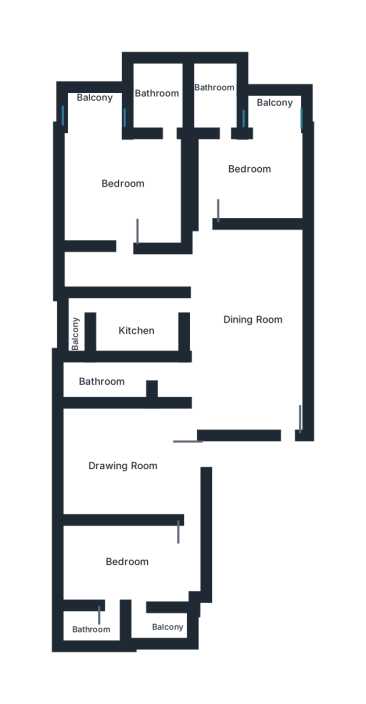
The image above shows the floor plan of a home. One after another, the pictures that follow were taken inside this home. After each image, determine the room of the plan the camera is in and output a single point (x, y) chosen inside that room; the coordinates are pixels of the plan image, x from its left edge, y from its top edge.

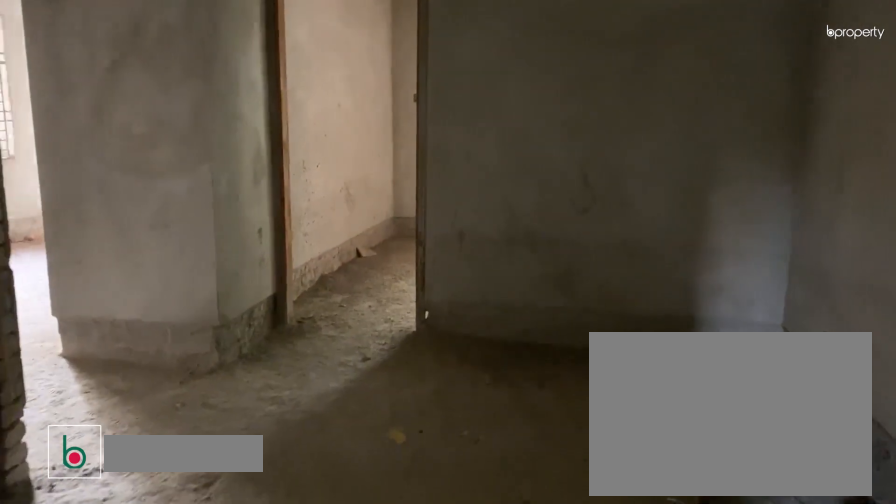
(252, 319)
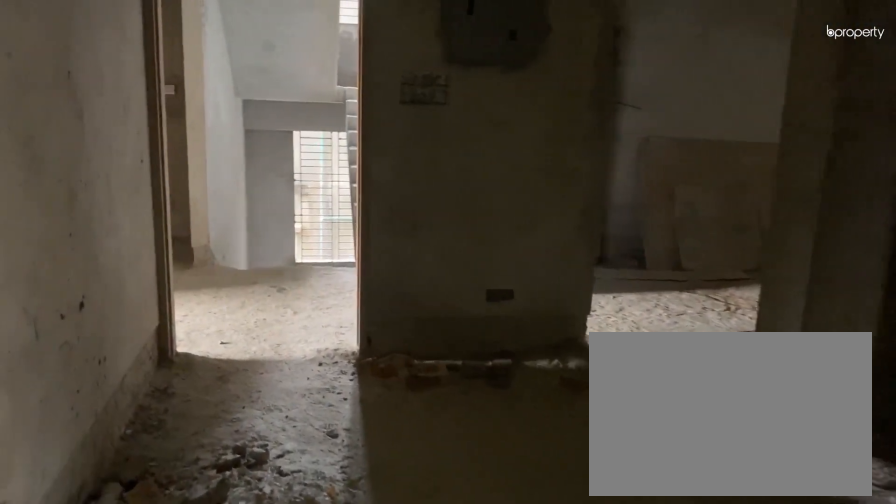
(252, 319)
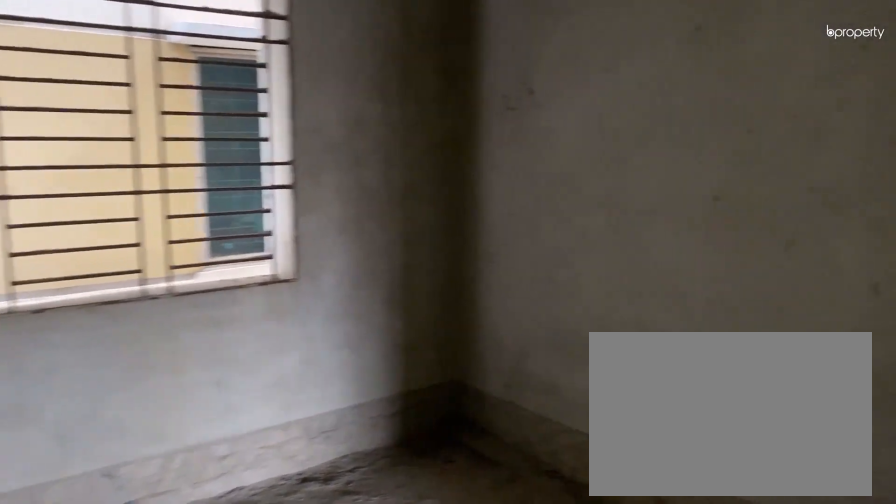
(118, 461)
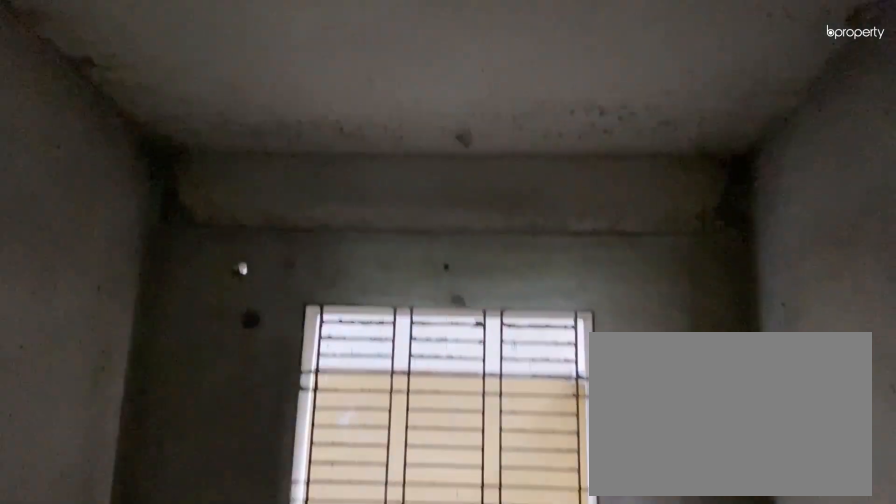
(118, 461)
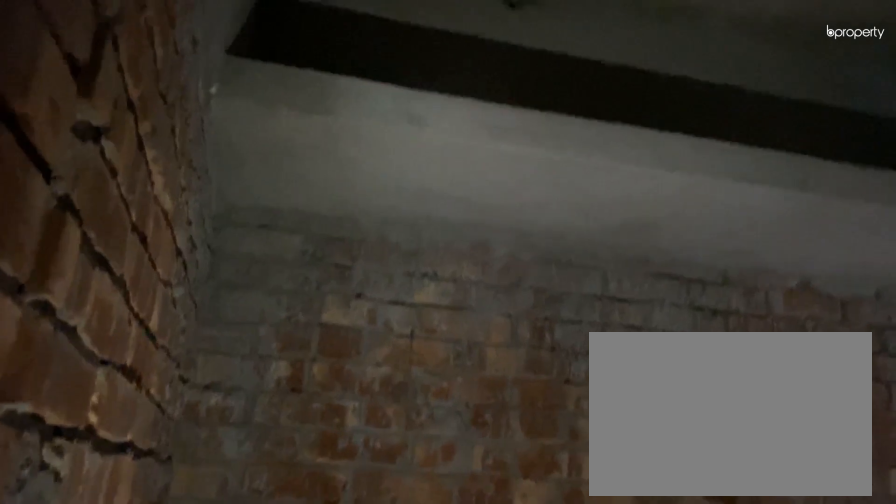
(141, 328)
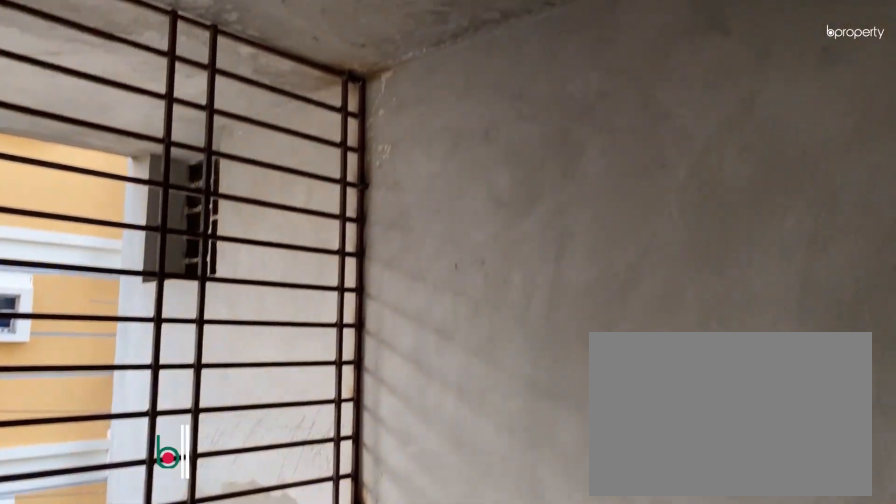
(97, 109)
